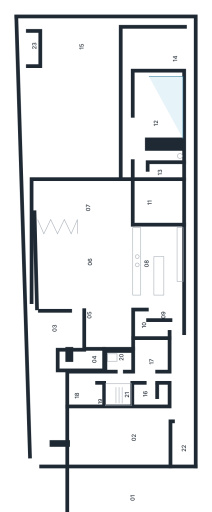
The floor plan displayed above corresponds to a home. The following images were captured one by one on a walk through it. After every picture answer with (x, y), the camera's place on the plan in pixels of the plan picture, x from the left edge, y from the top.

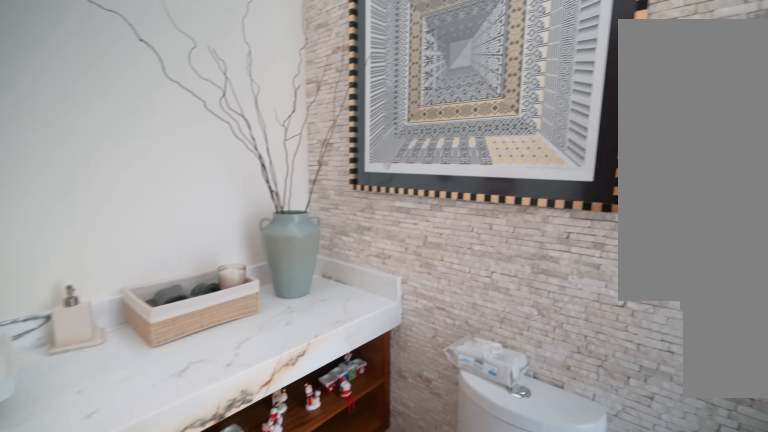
(77, 355)
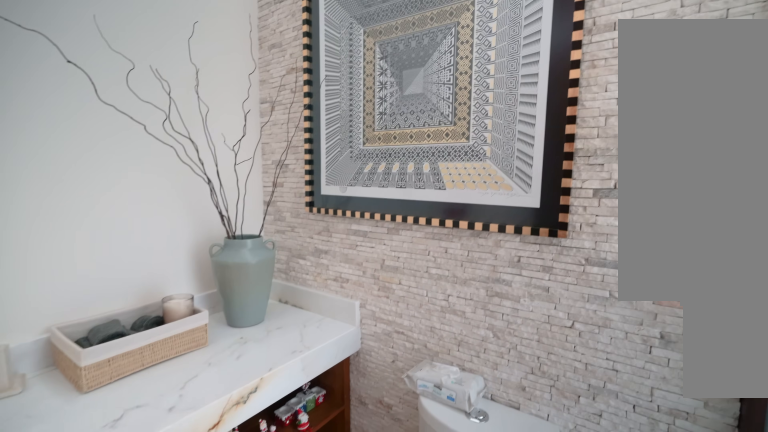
(78, 355)
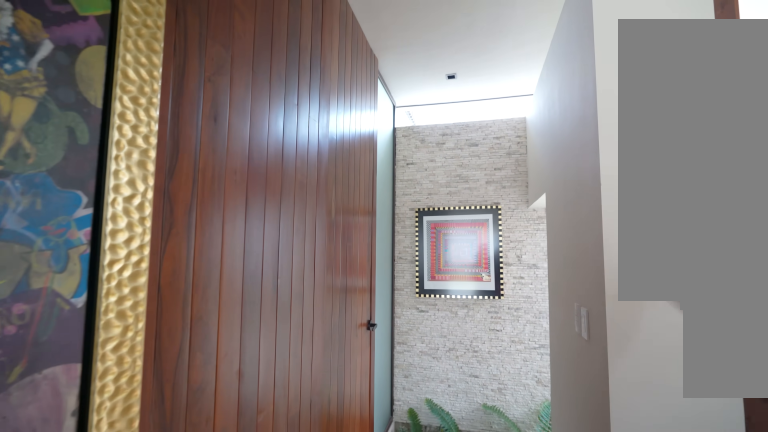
(67, 328)
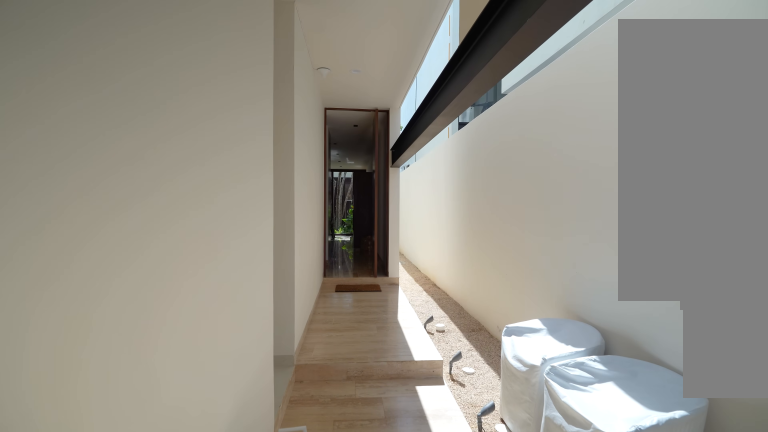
(177, 414)
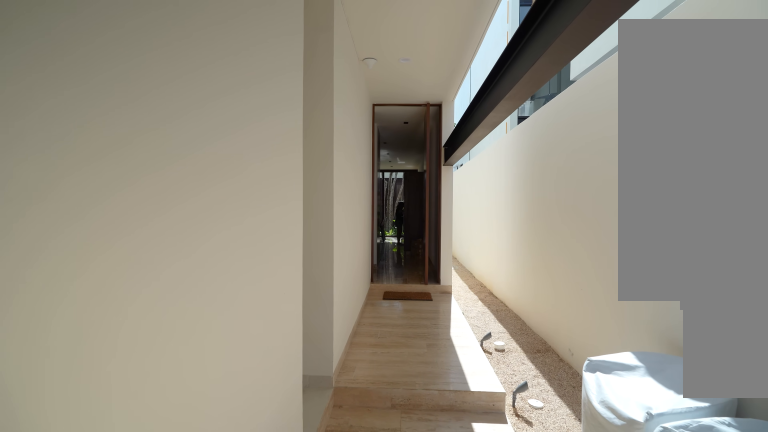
(177, 414)
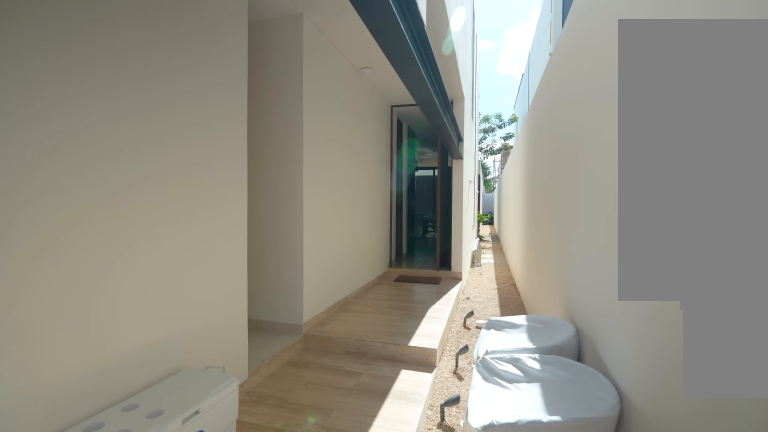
(185, 398)
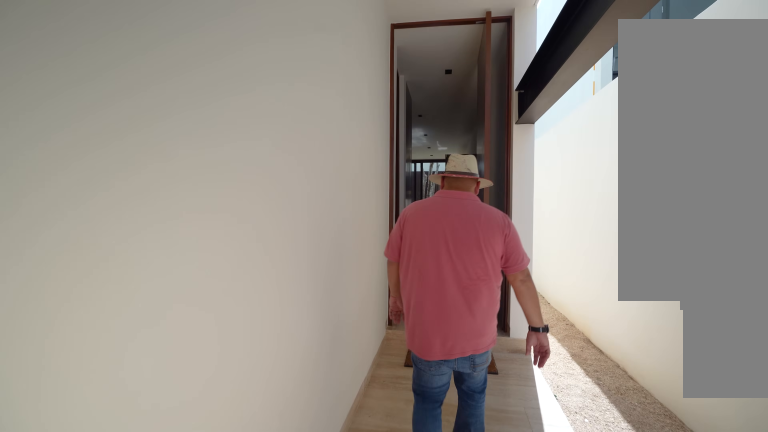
(176, 375)
